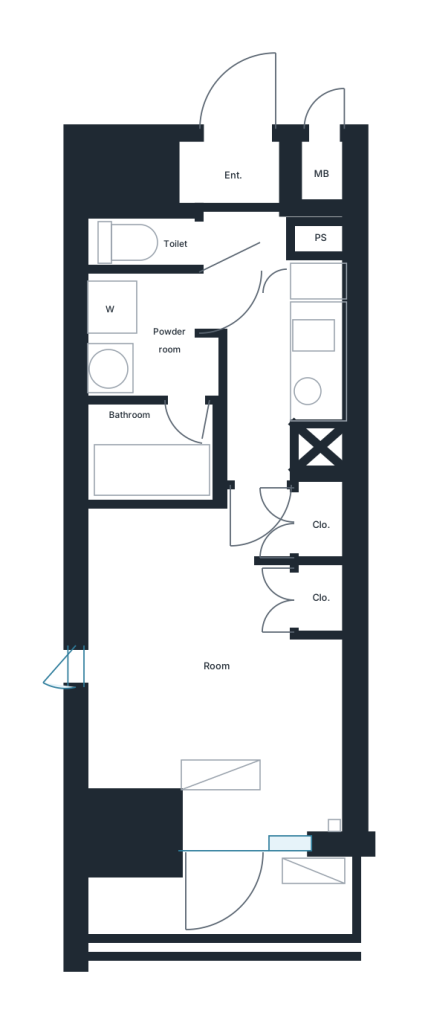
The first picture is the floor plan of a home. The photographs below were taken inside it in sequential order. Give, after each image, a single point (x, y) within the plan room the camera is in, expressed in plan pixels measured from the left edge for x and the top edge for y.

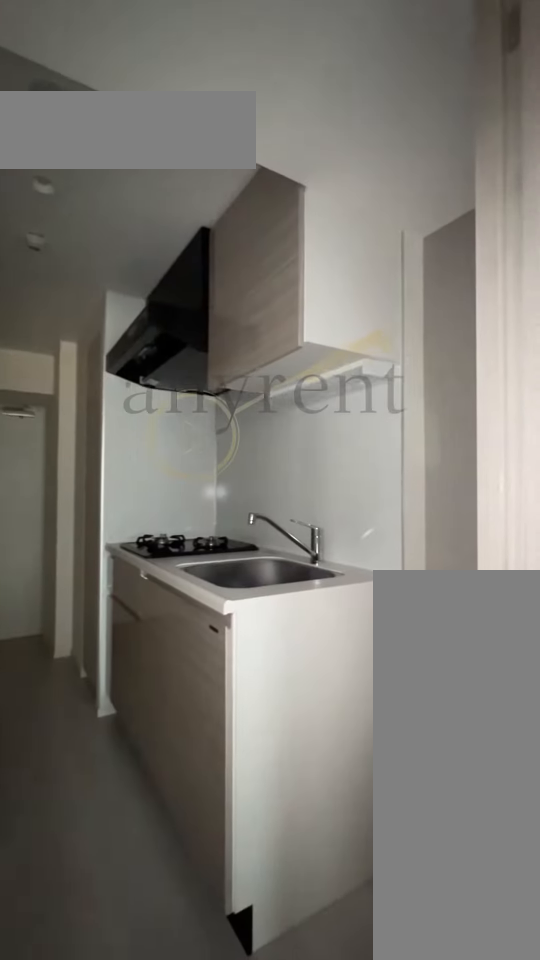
(319, 362)
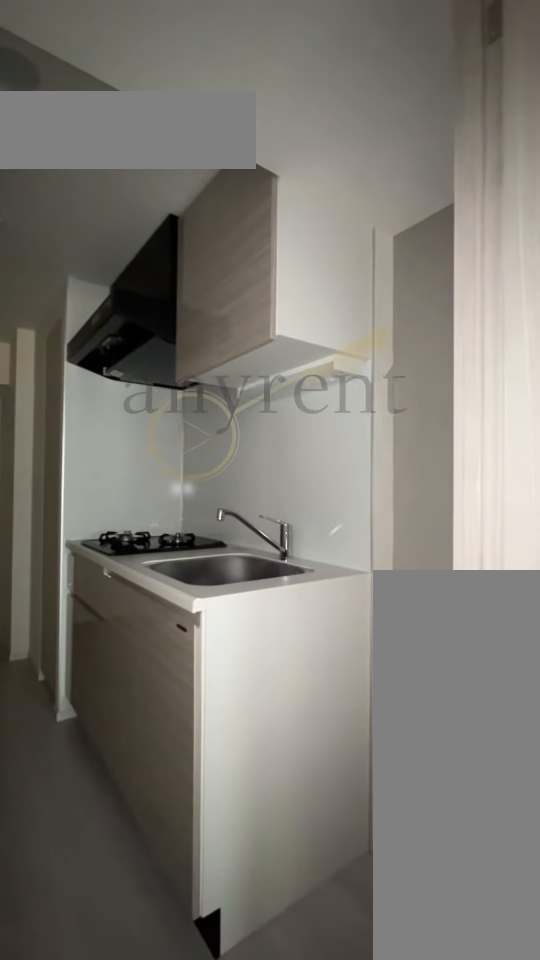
(319, 362)
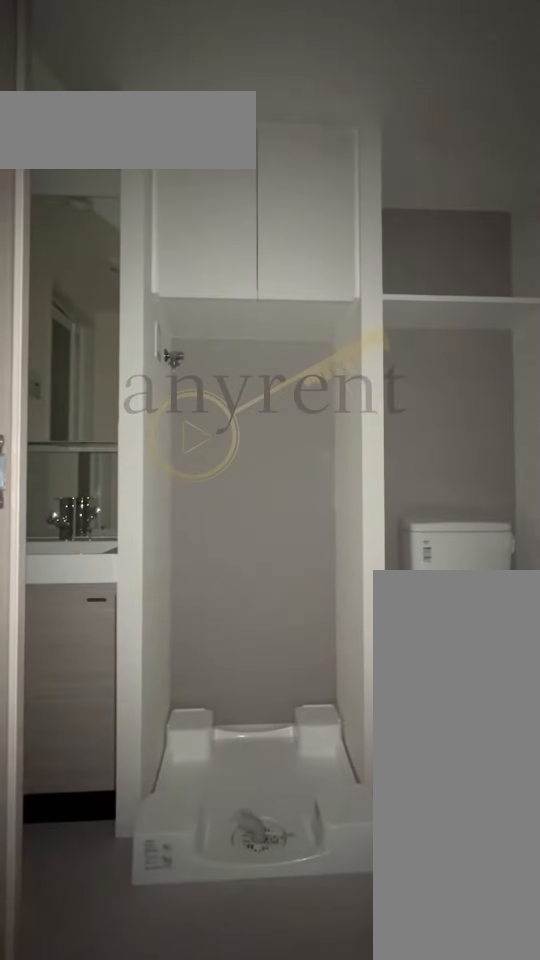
(123, 306)
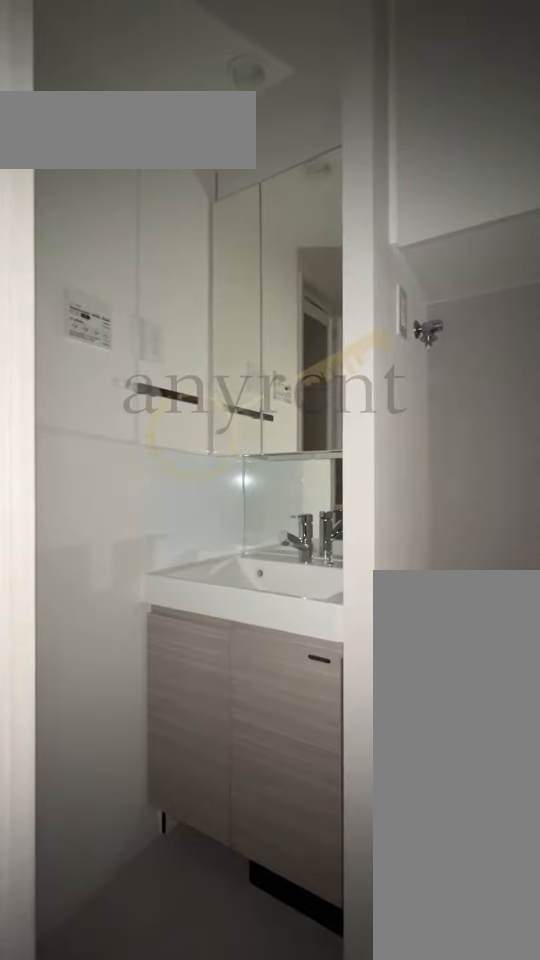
(109, 368)
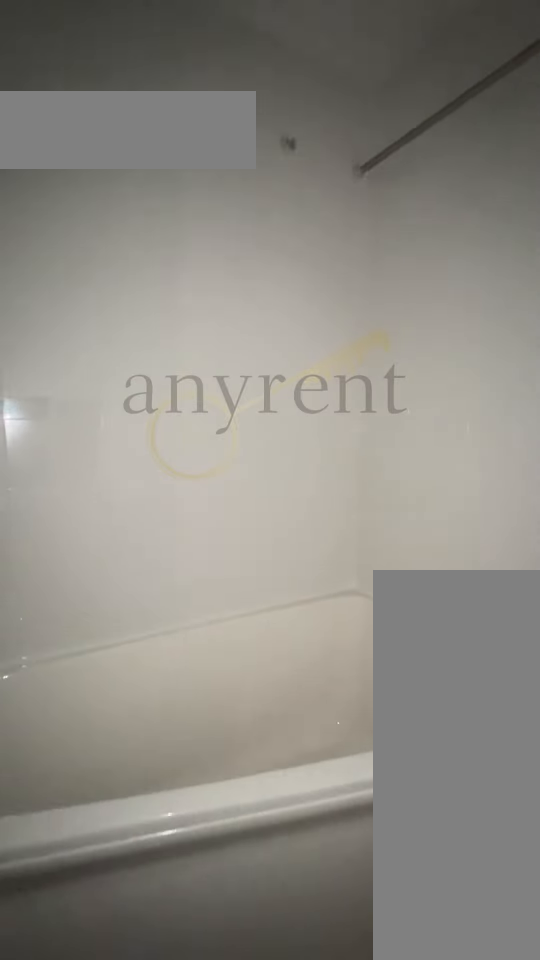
(151, 450)
